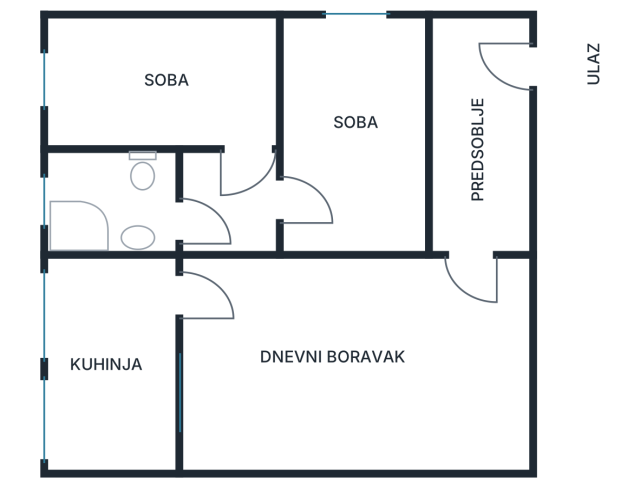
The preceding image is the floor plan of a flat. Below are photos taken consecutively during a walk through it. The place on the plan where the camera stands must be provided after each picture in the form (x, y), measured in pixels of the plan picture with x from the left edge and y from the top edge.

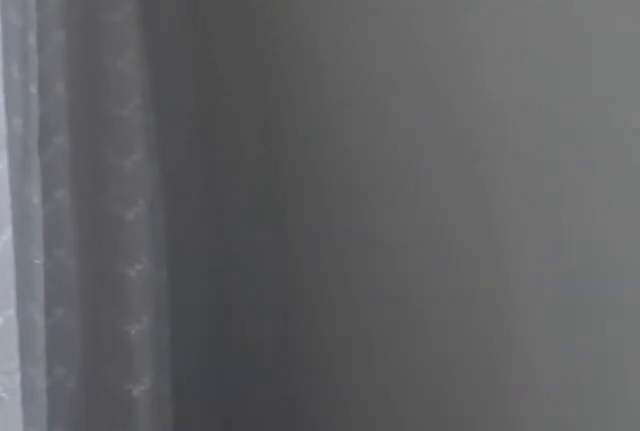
(91, 100)
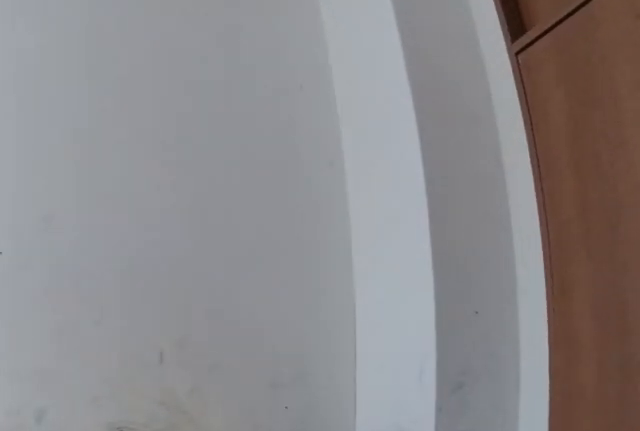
(288, 191)
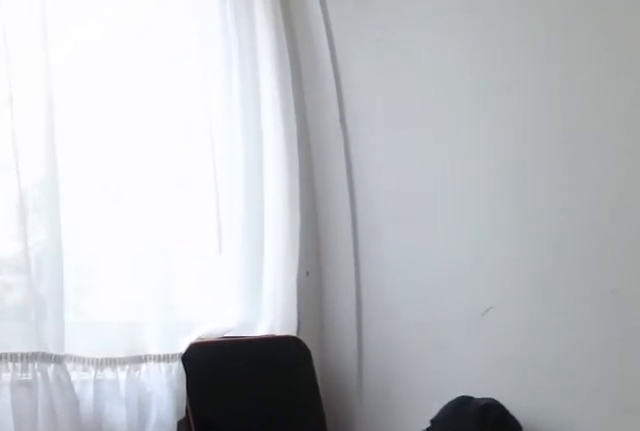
(339, 121)
